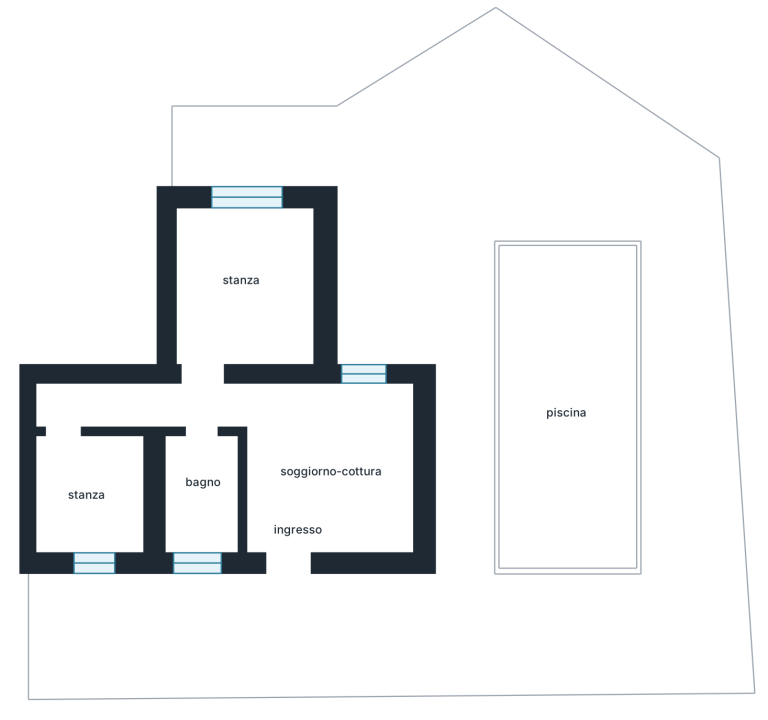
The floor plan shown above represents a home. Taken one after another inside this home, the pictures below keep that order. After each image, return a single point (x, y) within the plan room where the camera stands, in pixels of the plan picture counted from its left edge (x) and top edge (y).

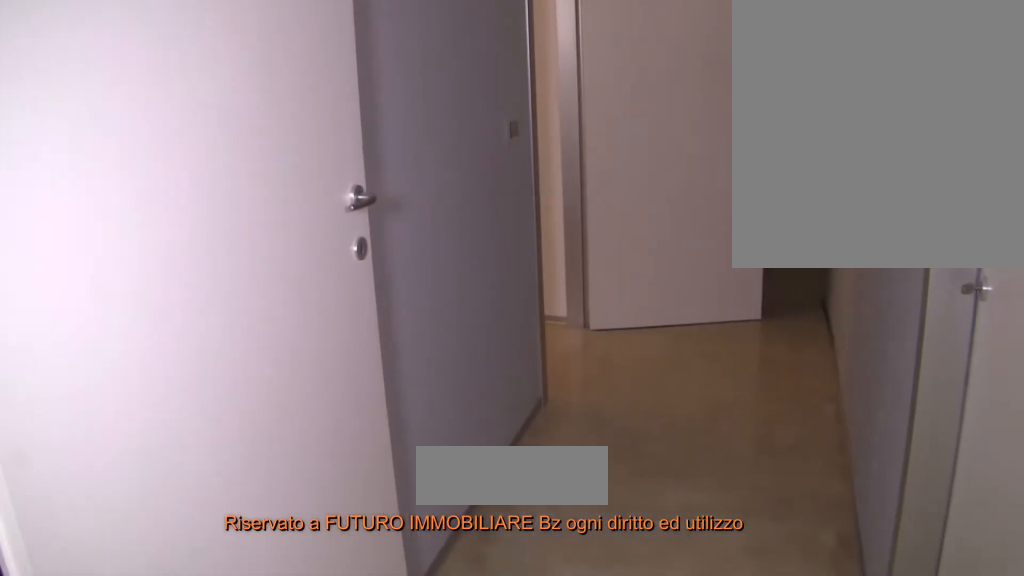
(160, 406)
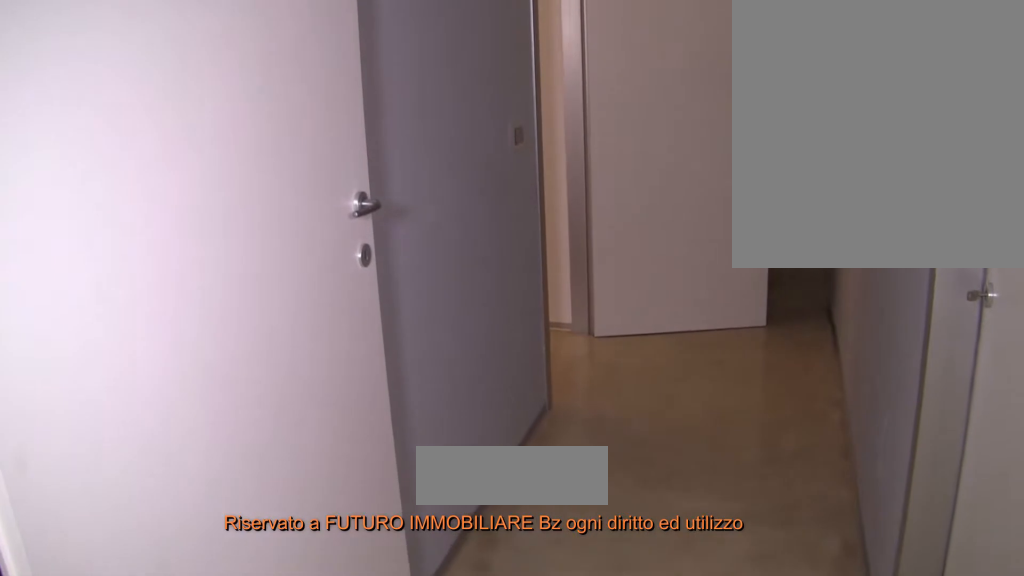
(160, 406)
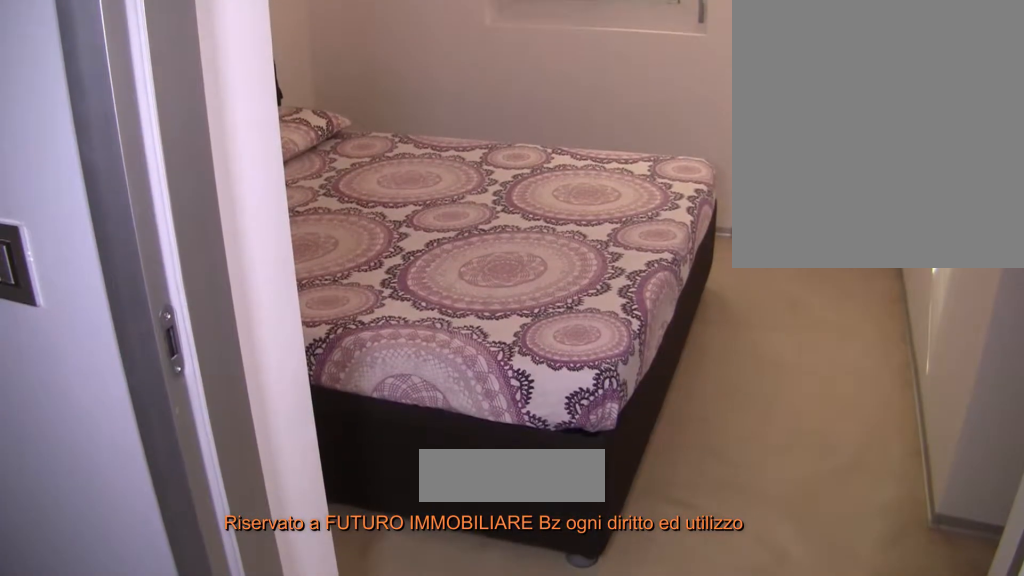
(81, 493)
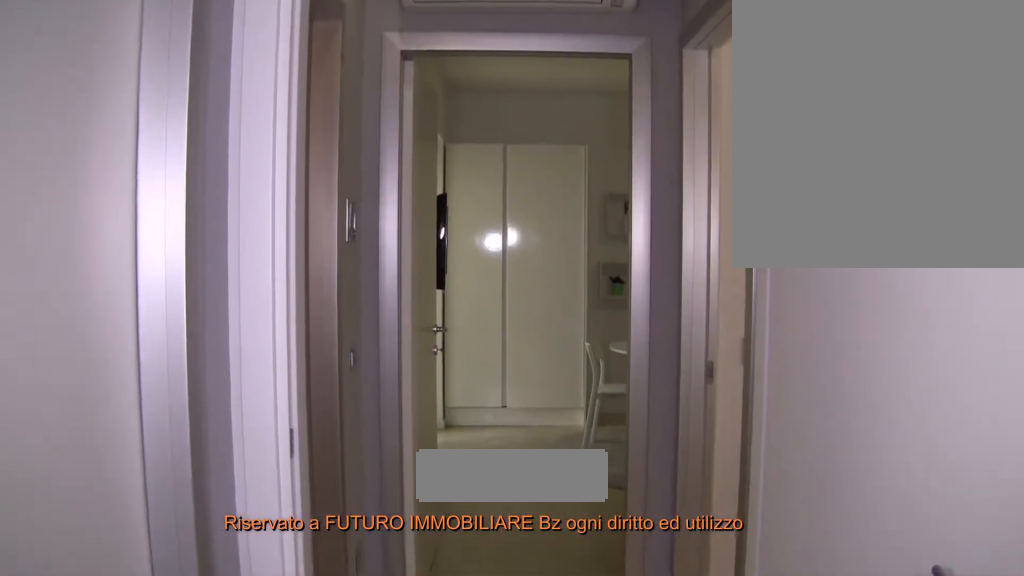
(160, 406)
